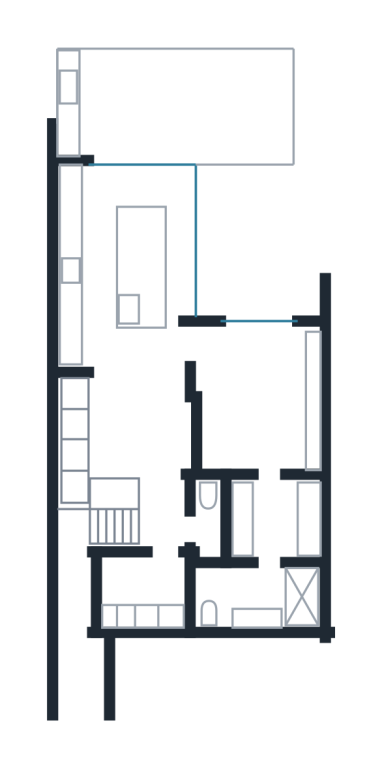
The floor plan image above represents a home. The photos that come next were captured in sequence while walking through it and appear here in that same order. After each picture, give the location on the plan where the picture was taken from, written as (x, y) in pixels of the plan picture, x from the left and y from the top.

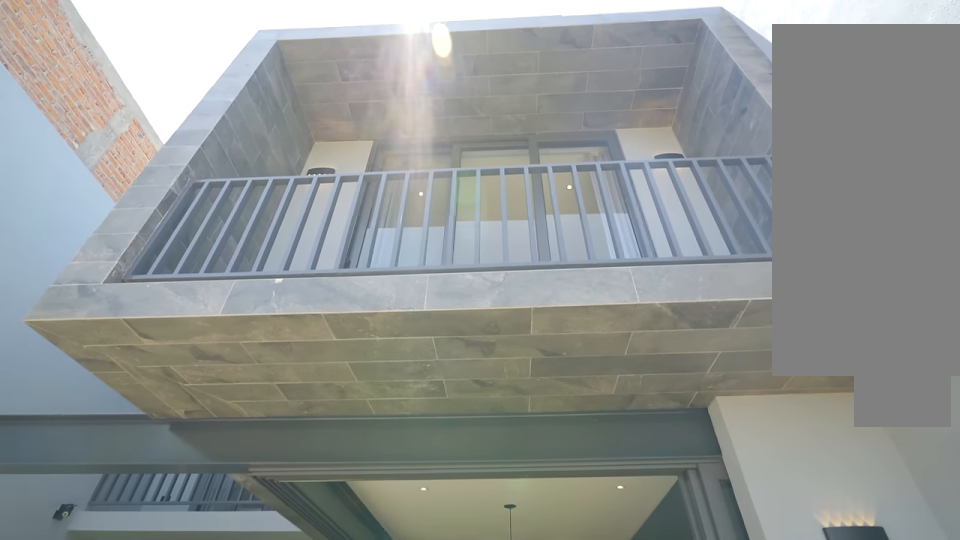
(143, 114)
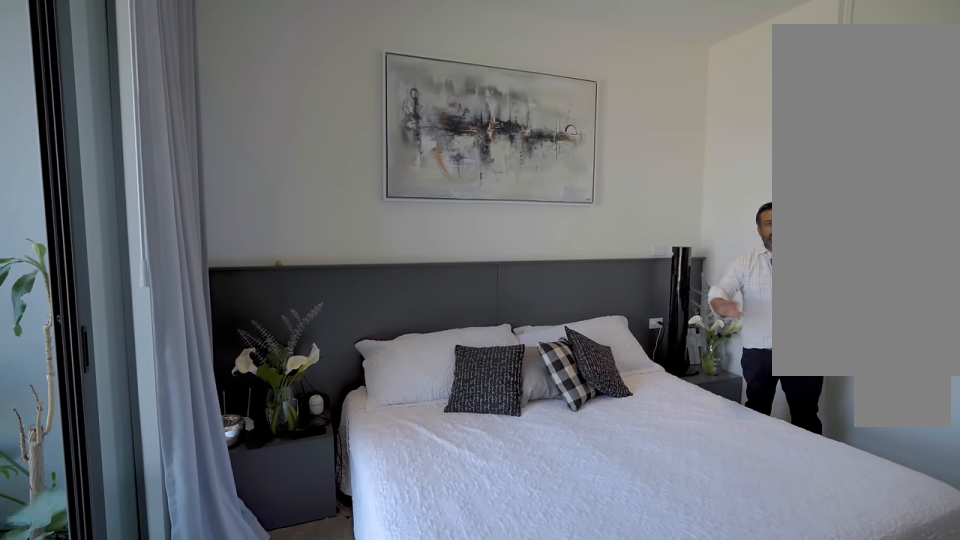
(259, 348)
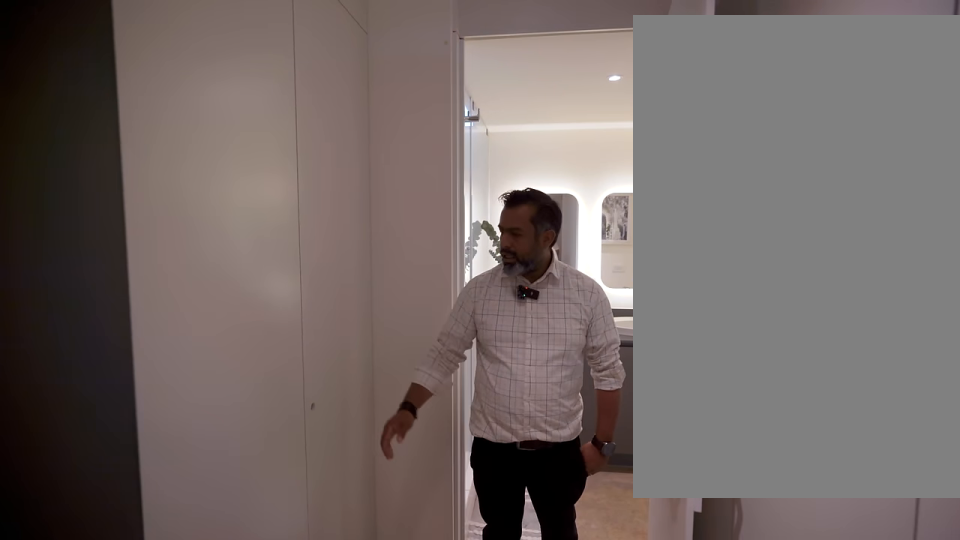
(268, 493)
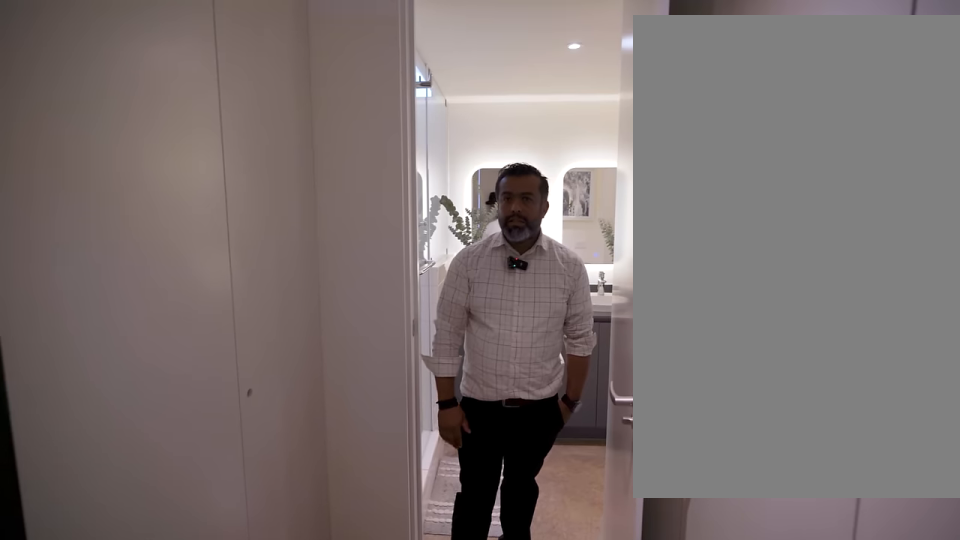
(268, 500)
